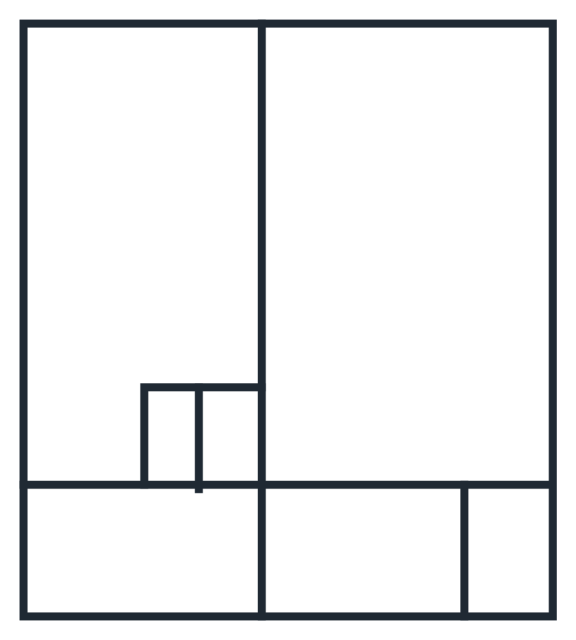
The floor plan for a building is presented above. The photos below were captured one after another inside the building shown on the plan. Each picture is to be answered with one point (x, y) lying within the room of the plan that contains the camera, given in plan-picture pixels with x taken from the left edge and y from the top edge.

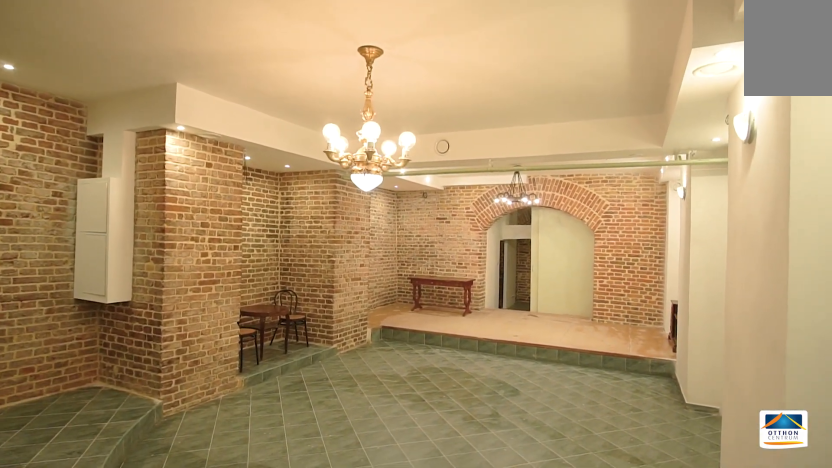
(418, 265)
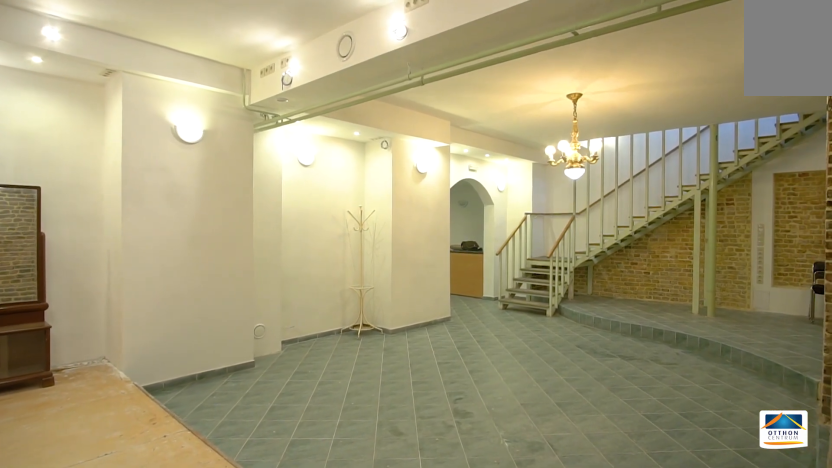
(418, 264)
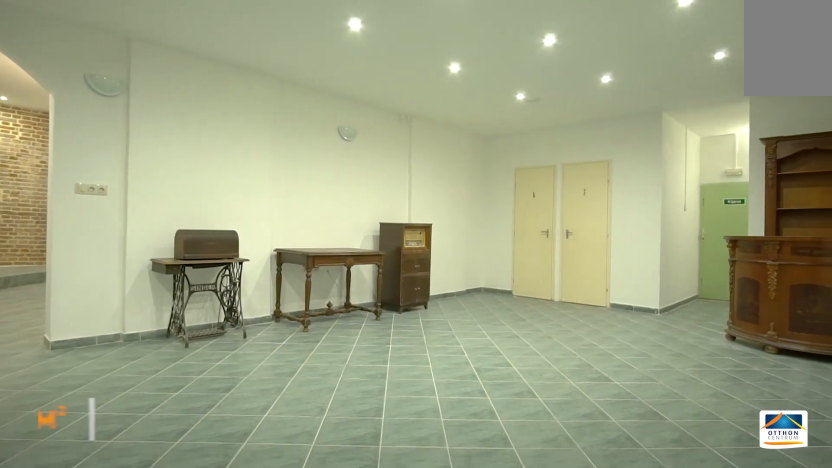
(142, 243)
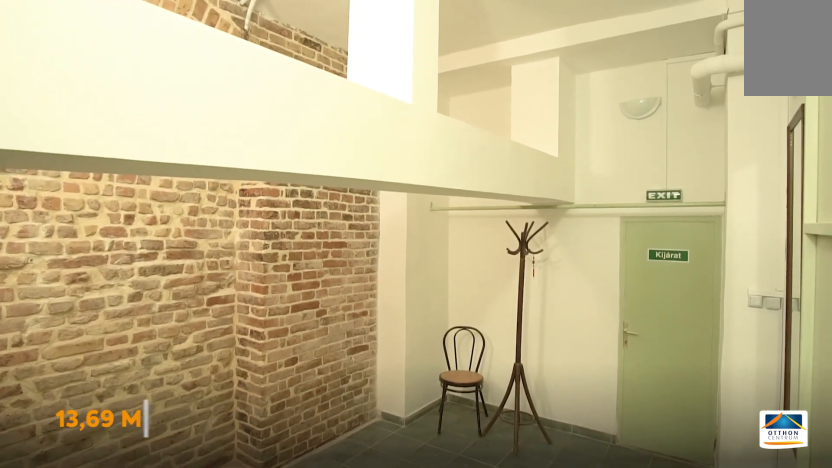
(356, 552)
